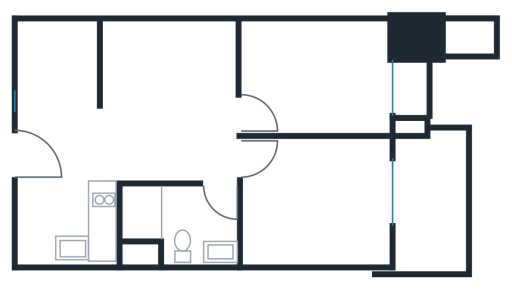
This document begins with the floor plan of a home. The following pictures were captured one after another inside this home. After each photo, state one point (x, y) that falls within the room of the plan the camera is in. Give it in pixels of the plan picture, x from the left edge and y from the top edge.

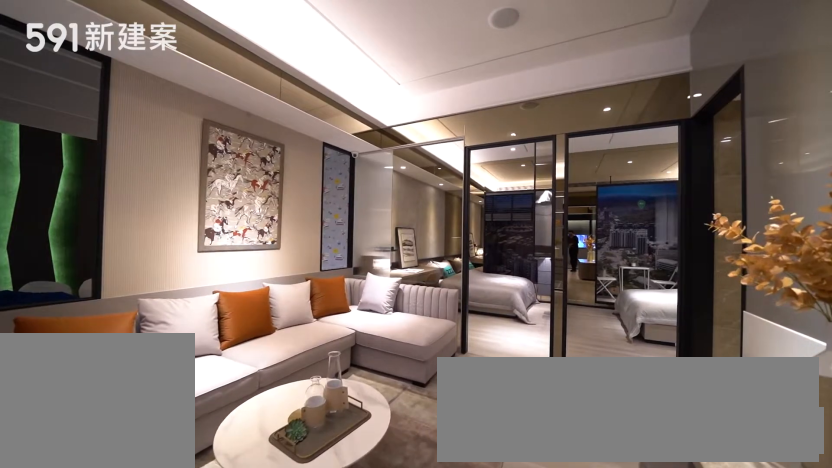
(132, 99)
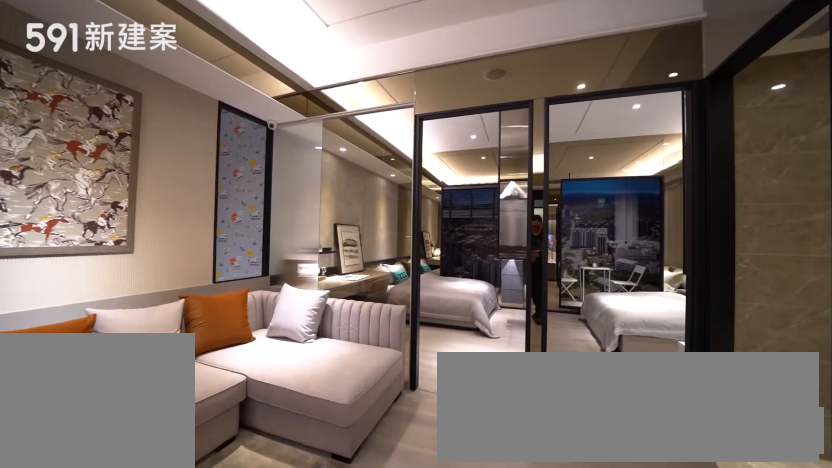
(132, 99)
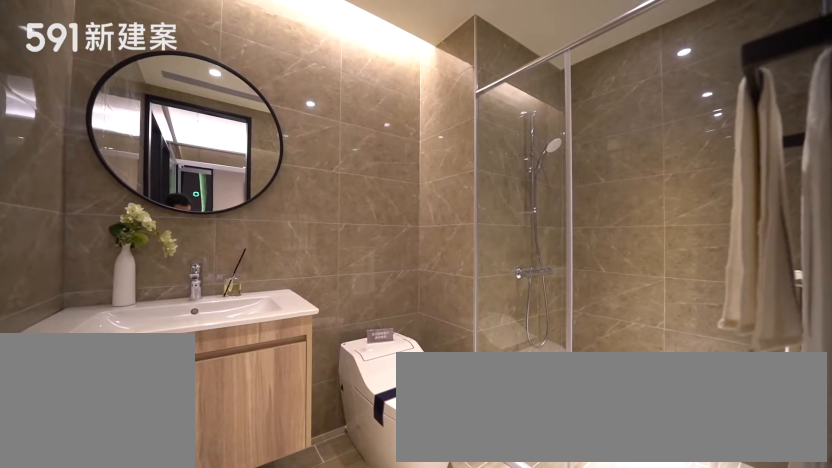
(176, 227)
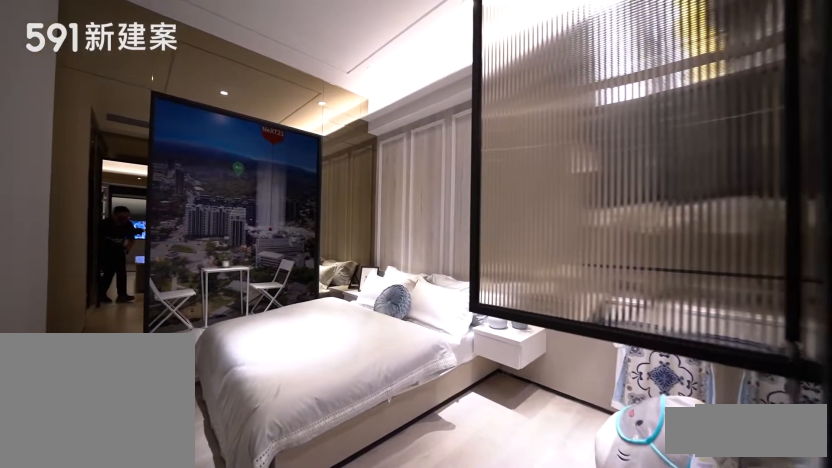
(322, 203)
